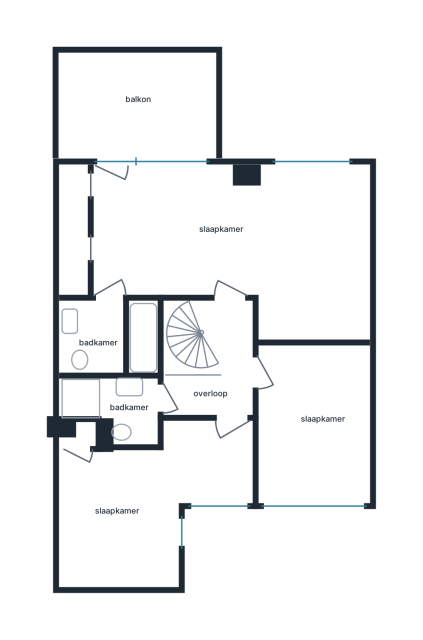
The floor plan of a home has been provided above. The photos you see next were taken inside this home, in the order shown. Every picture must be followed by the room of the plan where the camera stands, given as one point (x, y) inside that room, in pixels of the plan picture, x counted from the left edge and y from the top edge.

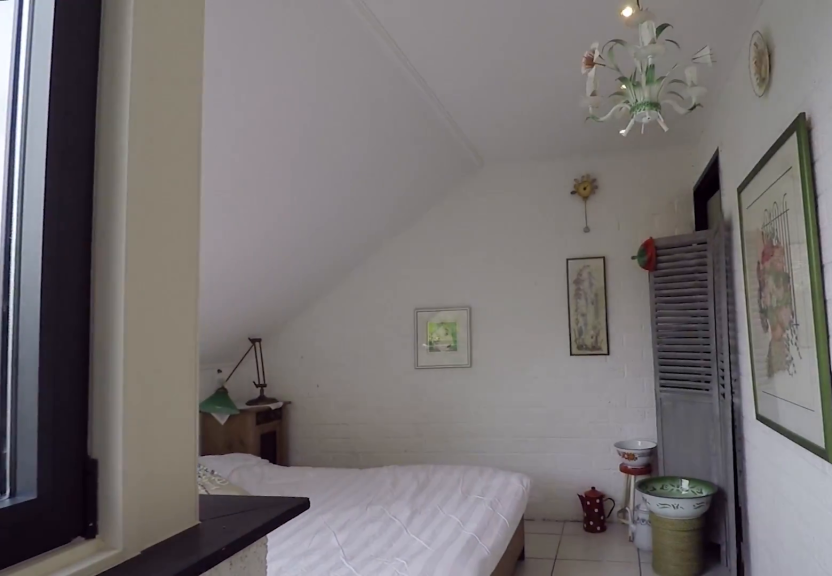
(151, 488)
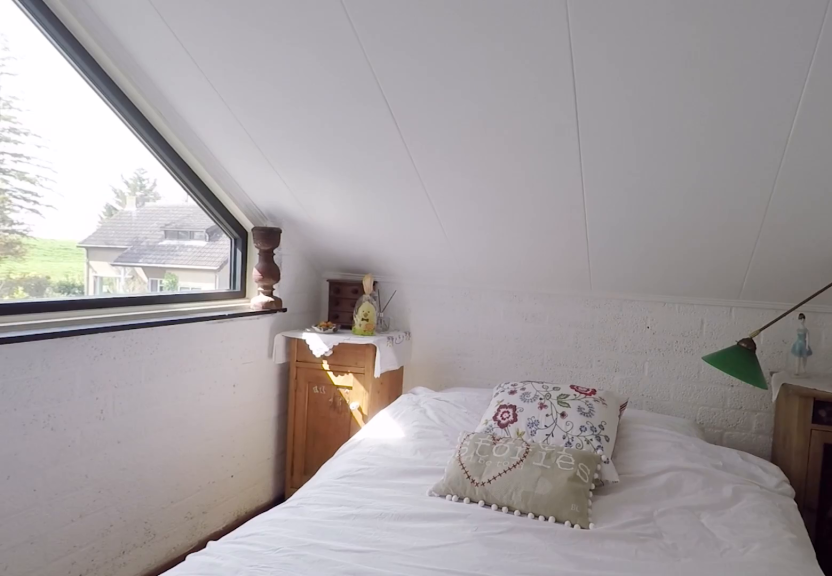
(151, 488)
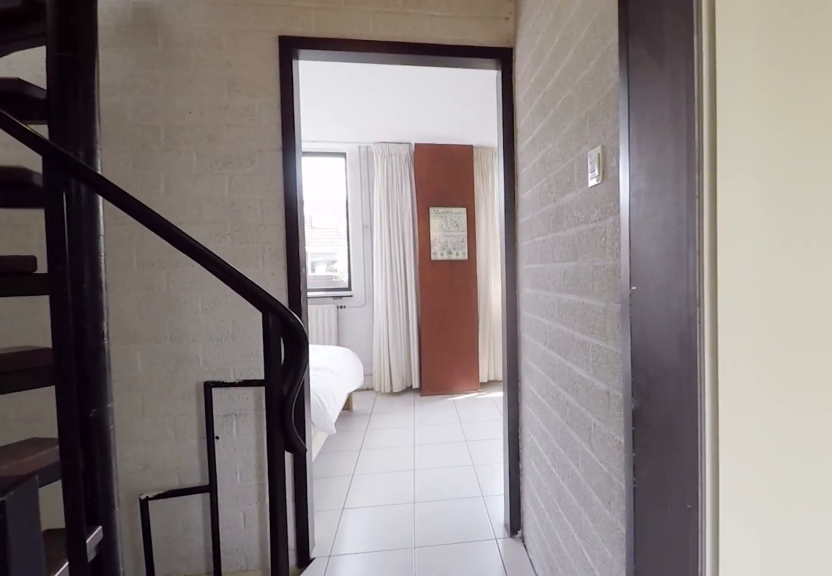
(216, 365)
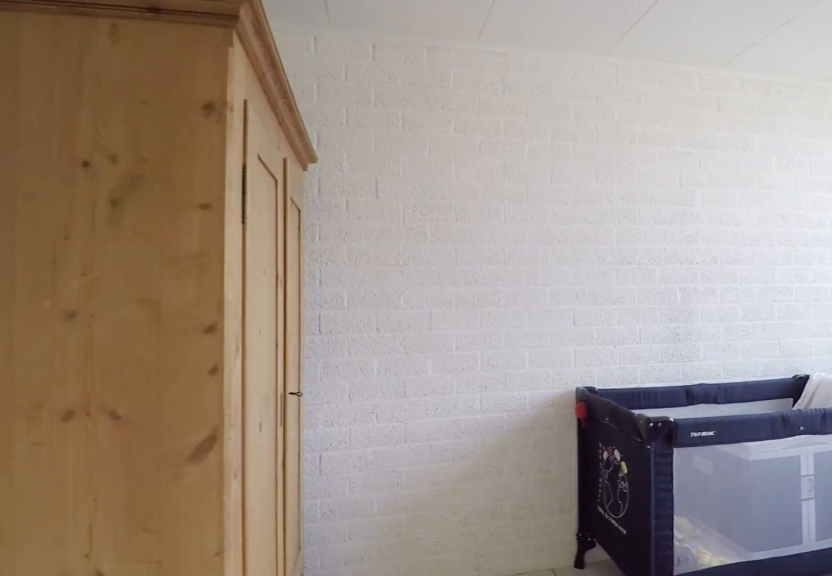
(312, 423)
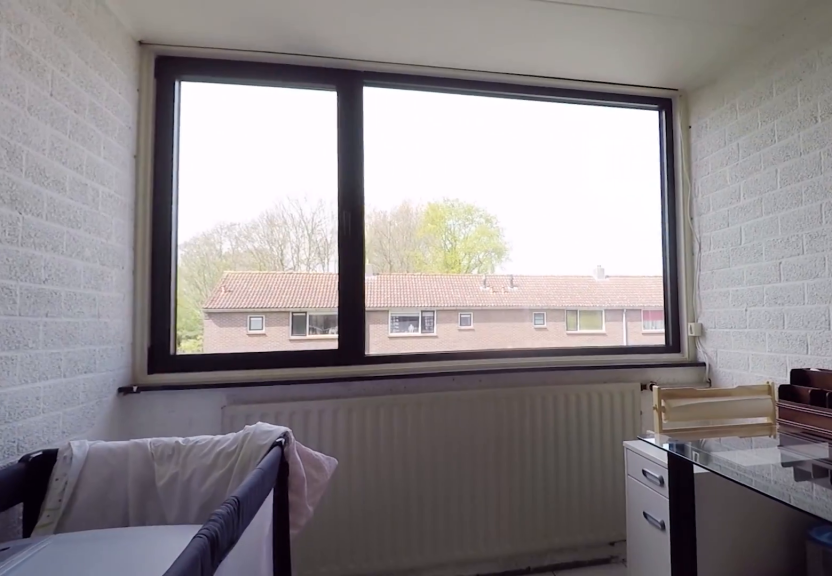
(312, 423)
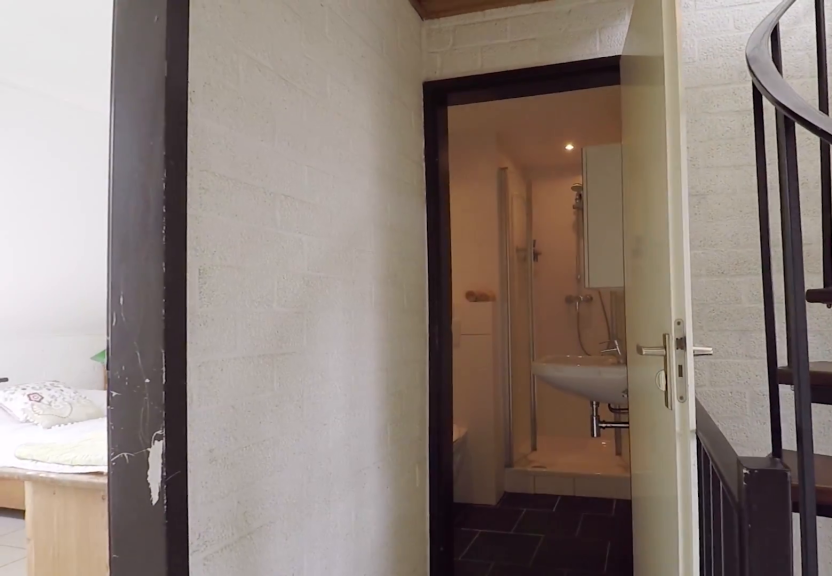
(215, 365)
